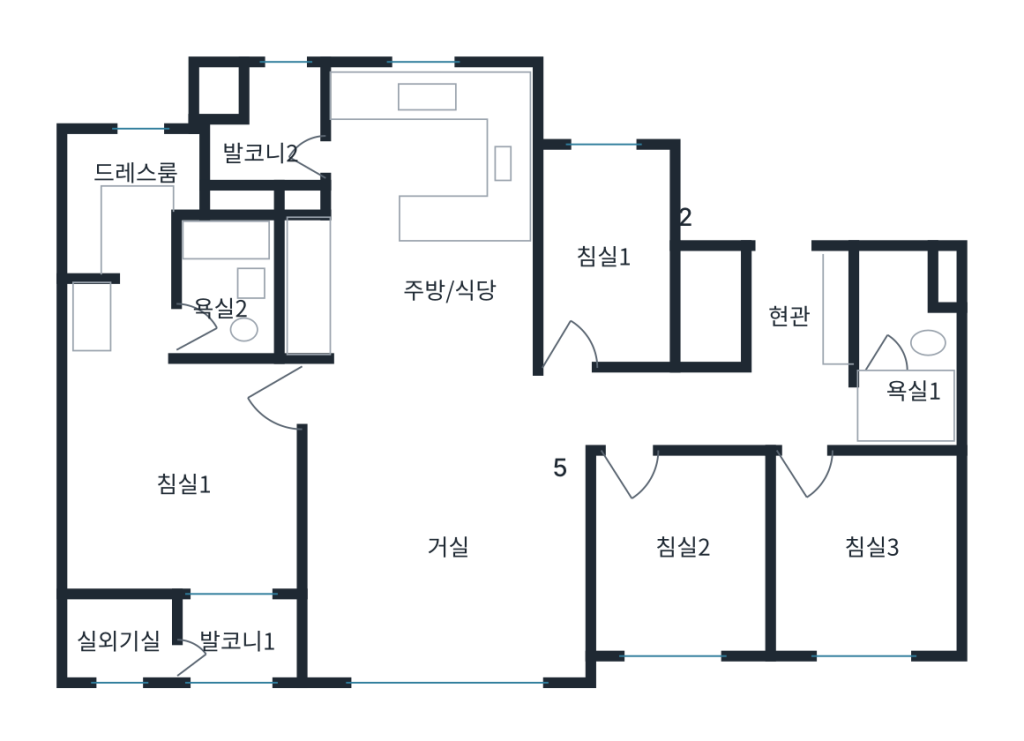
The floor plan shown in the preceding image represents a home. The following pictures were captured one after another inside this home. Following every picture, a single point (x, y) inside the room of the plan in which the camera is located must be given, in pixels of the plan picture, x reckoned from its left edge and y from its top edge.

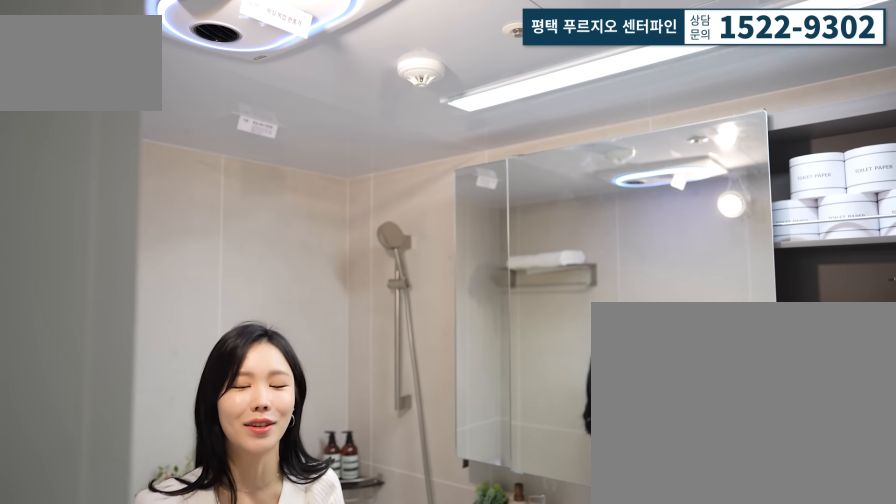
(225, 322)
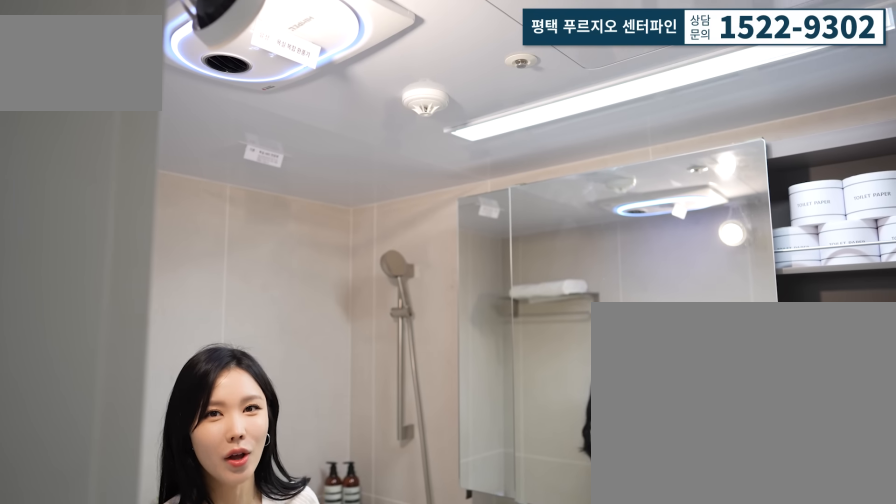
(252, 298)
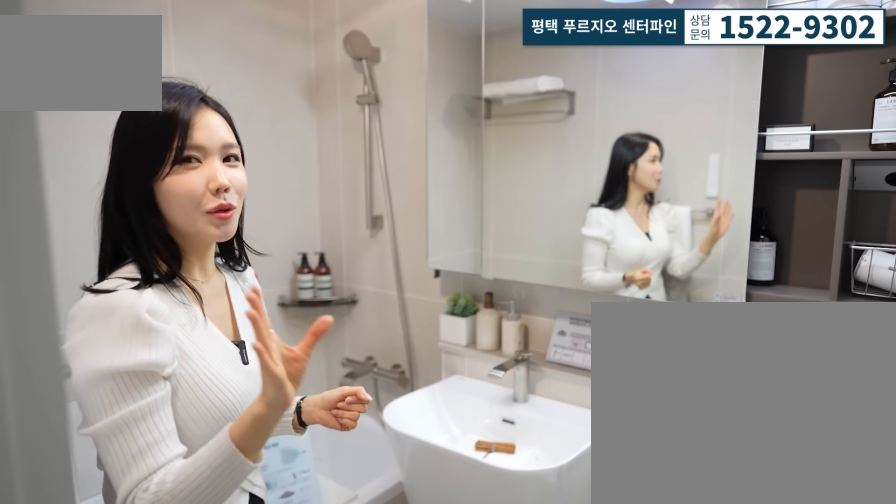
(225, 323)
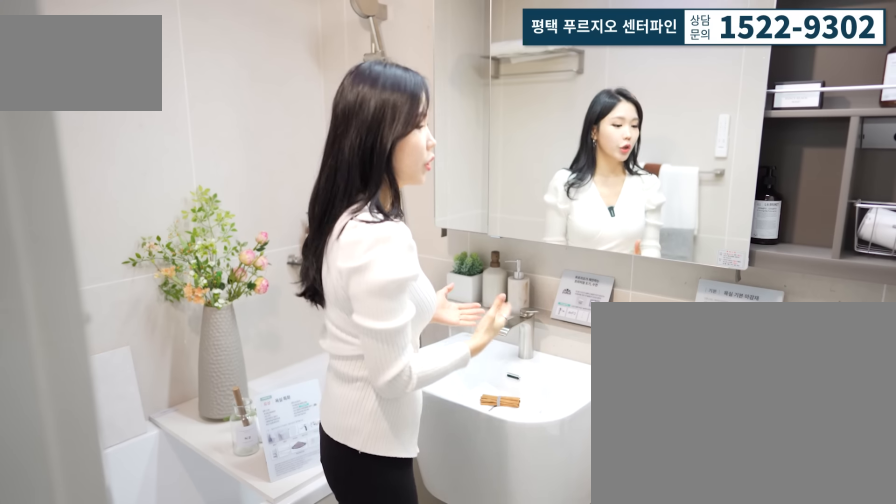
(225, 322)
